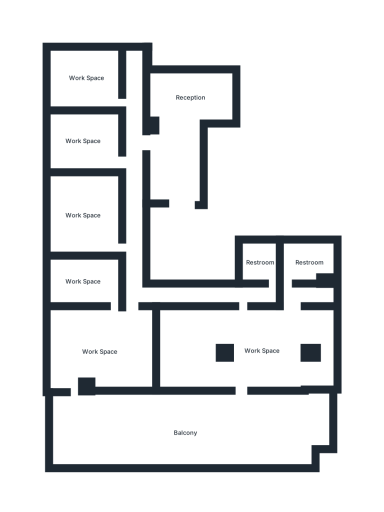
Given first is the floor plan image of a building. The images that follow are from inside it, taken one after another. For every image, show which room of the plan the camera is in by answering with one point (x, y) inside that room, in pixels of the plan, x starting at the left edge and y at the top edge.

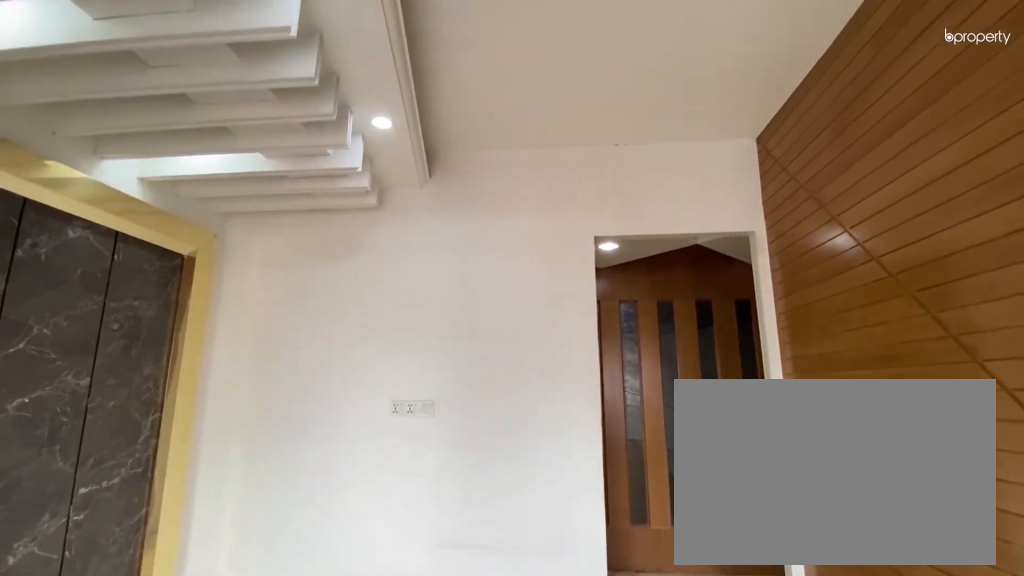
(85, 140)
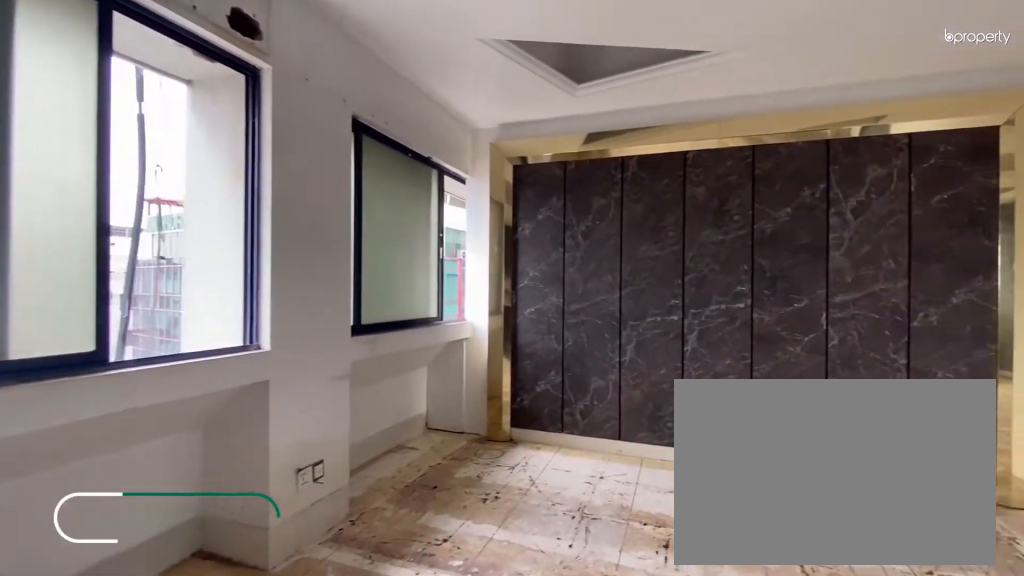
(83, 216)
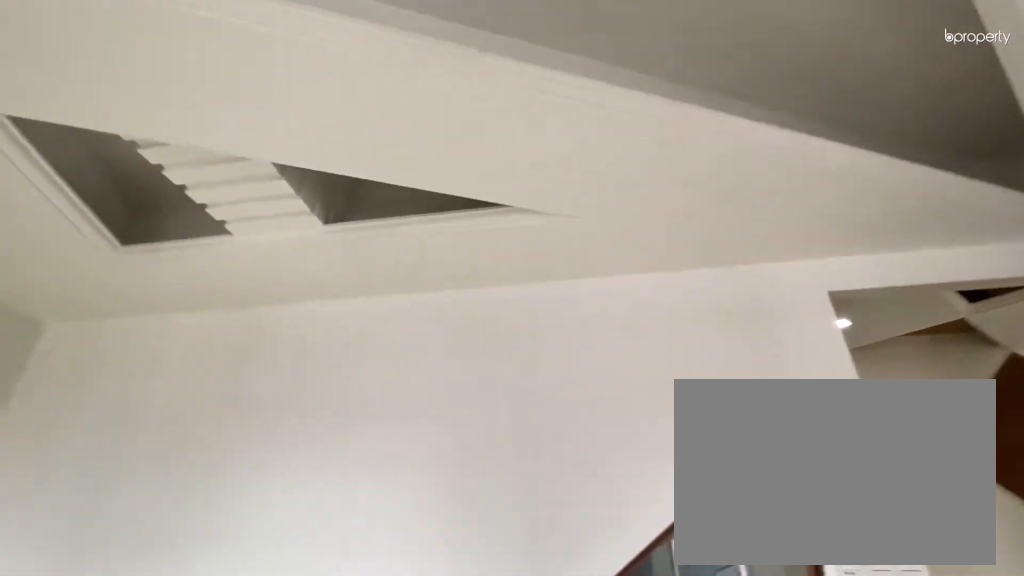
(83, 216)
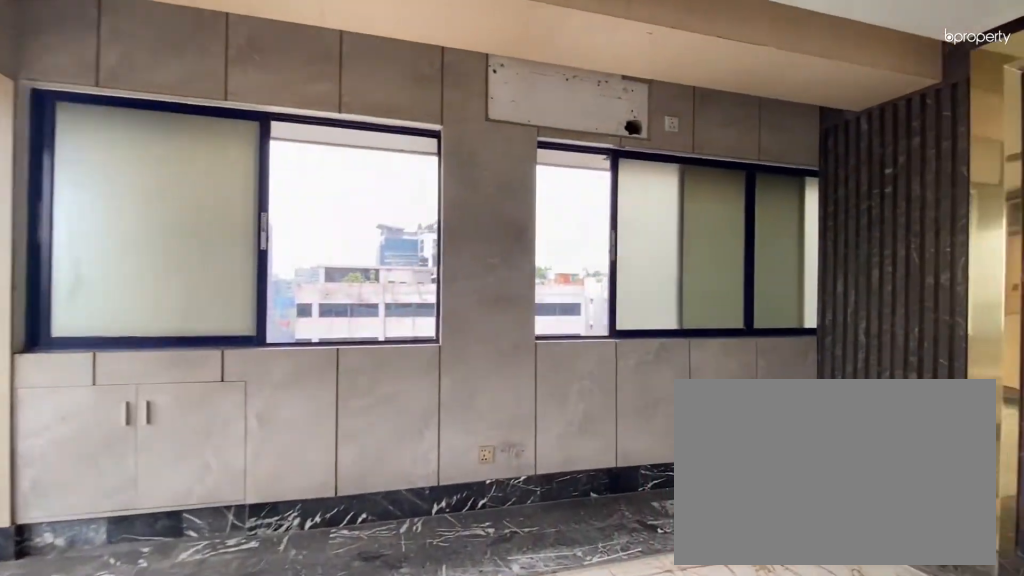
(100, 352)
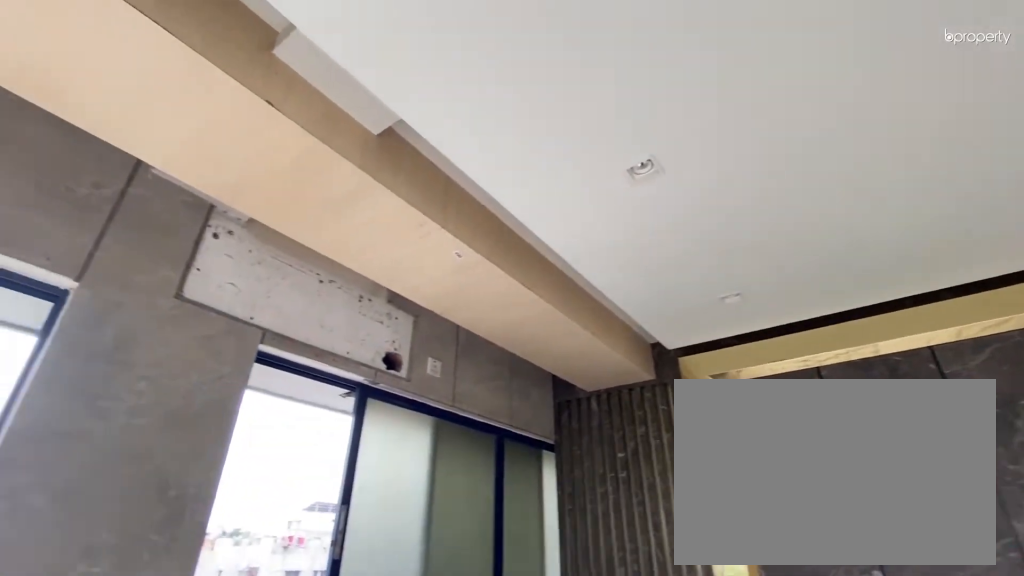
(100, 352)
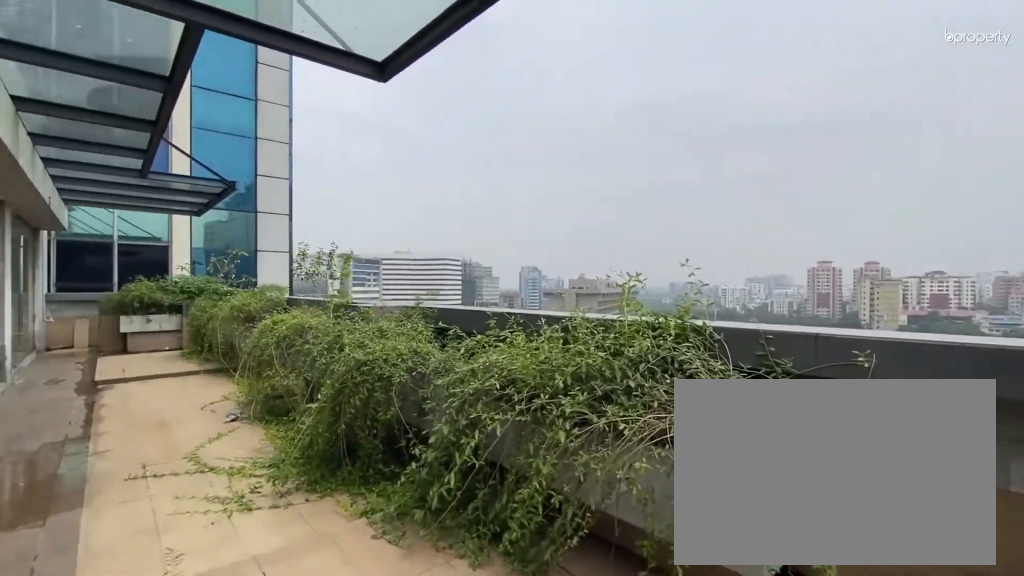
(107, 437)
